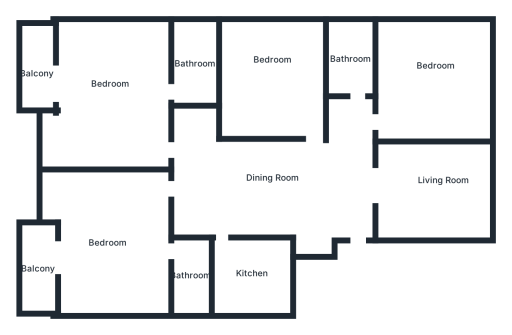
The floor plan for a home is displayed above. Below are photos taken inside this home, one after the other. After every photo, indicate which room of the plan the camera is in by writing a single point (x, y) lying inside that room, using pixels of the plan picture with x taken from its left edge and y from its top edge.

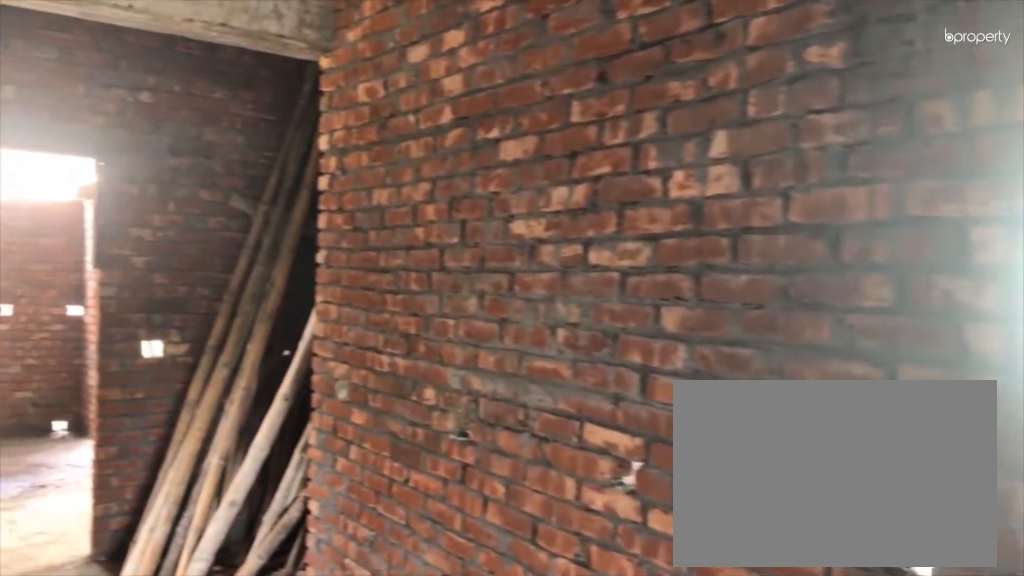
(299, 184)
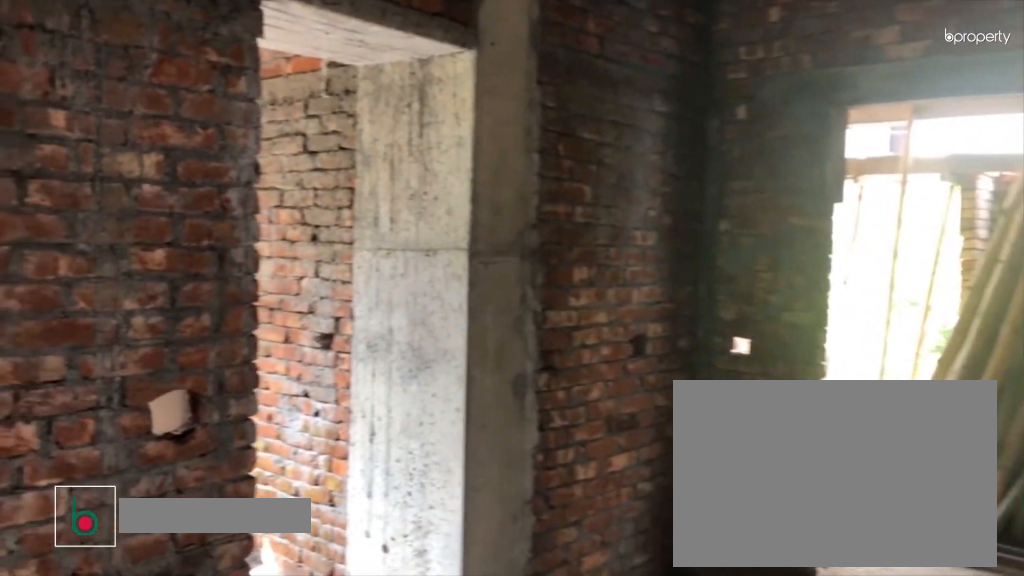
(259, 176)
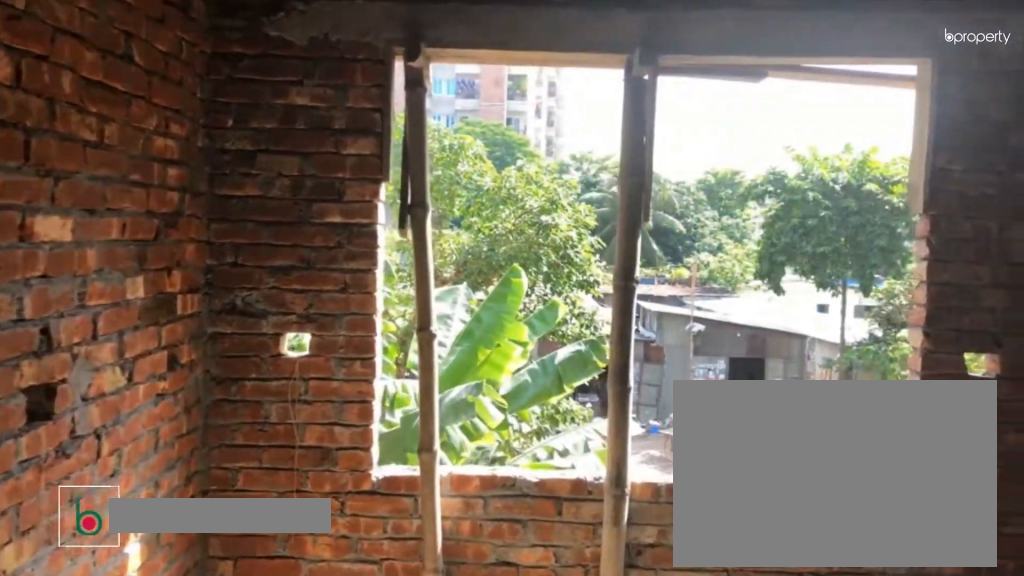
(432, 174)
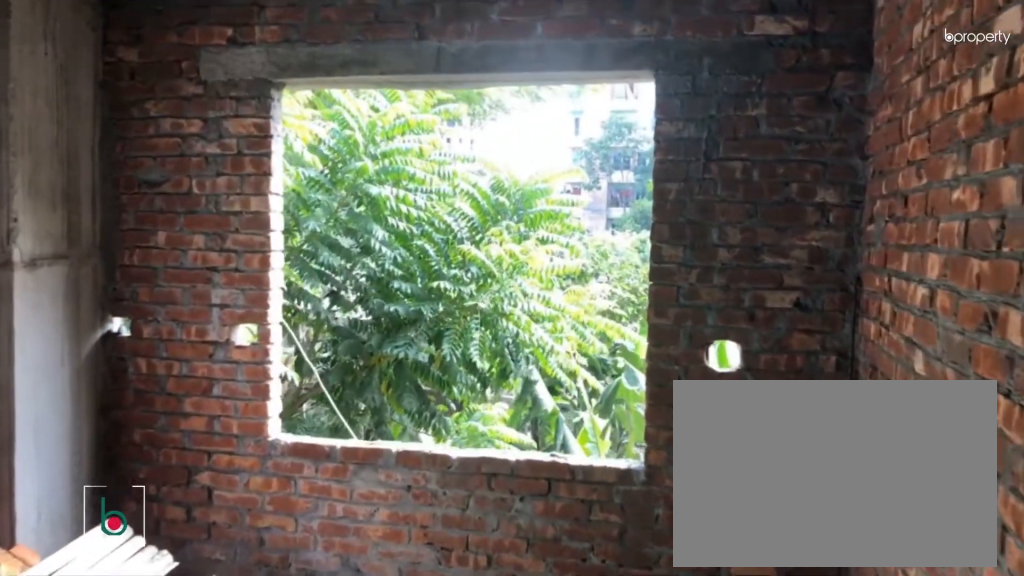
(440, 79)
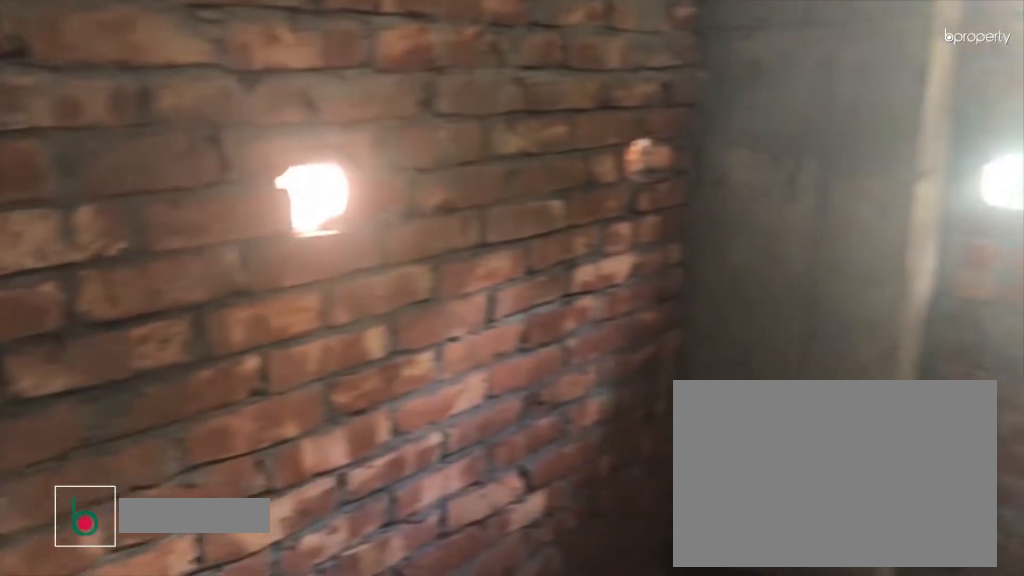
(349, 48)
